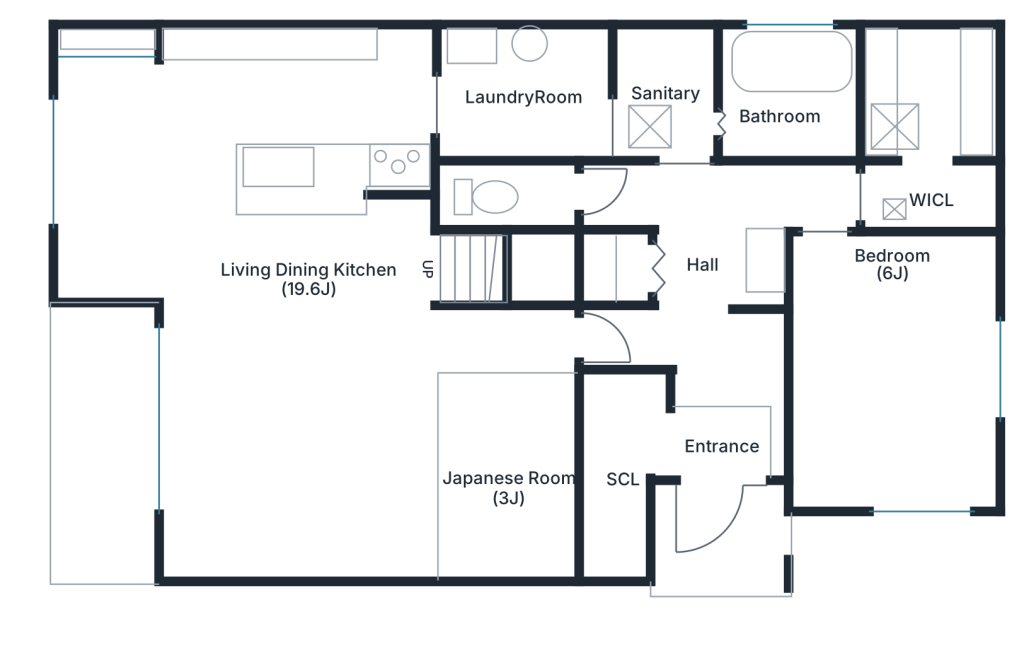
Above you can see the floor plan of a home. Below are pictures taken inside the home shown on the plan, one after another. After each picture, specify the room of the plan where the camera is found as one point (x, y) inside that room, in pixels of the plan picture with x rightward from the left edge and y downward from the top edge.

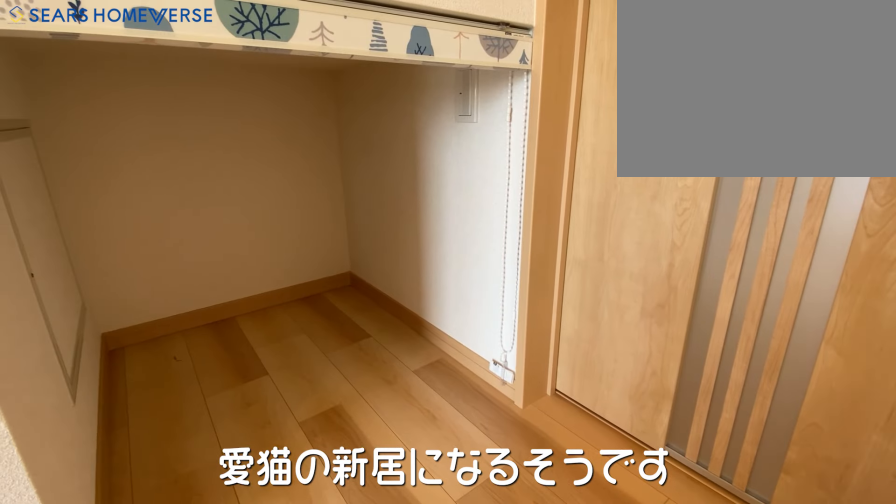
(534, 270)
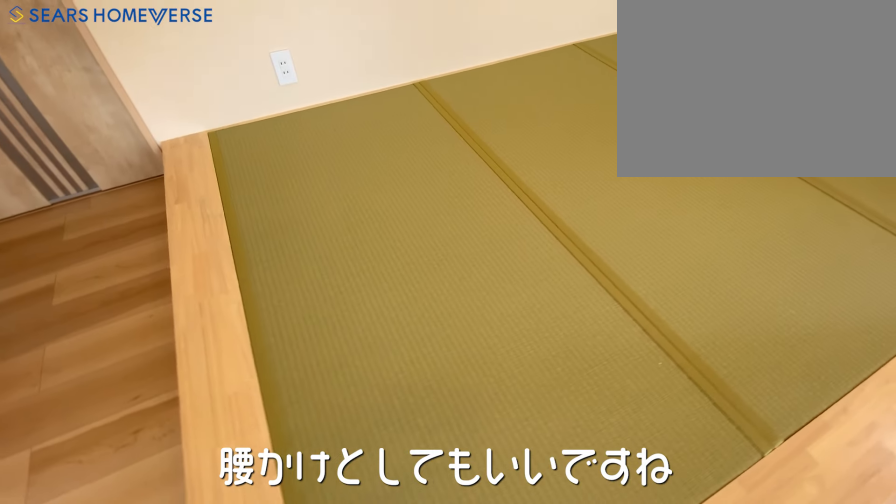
(512, 479)
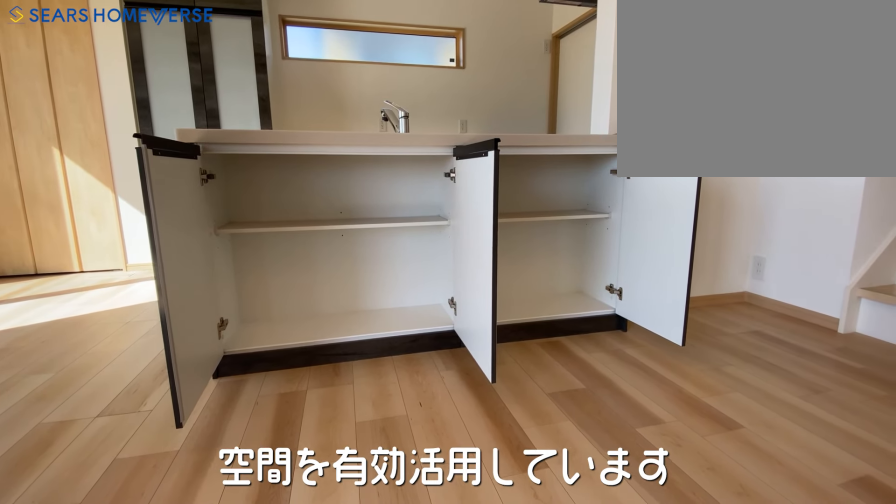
(308, 101)
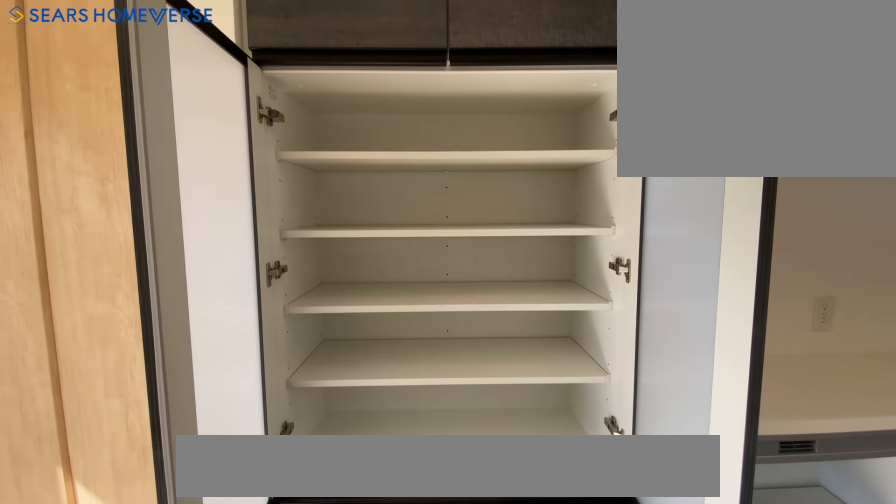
(308, 101)
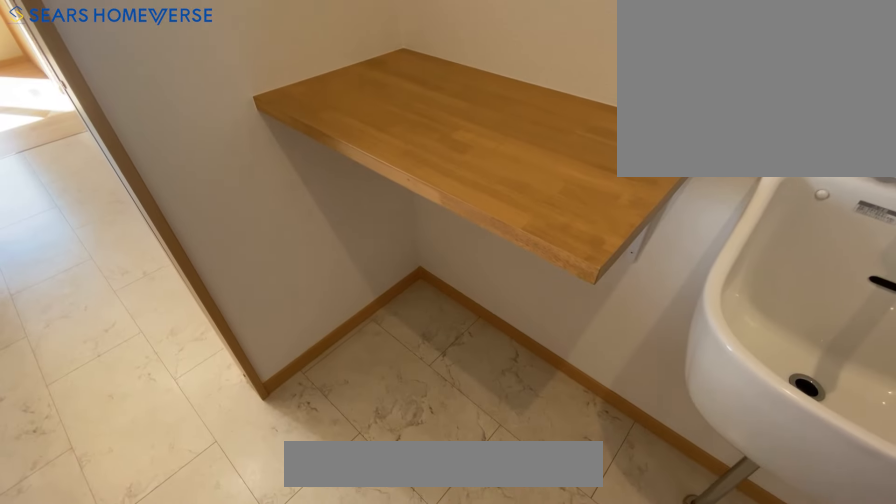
(527, 104)
